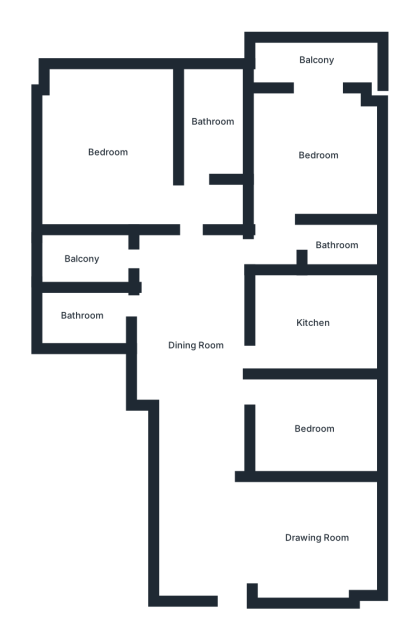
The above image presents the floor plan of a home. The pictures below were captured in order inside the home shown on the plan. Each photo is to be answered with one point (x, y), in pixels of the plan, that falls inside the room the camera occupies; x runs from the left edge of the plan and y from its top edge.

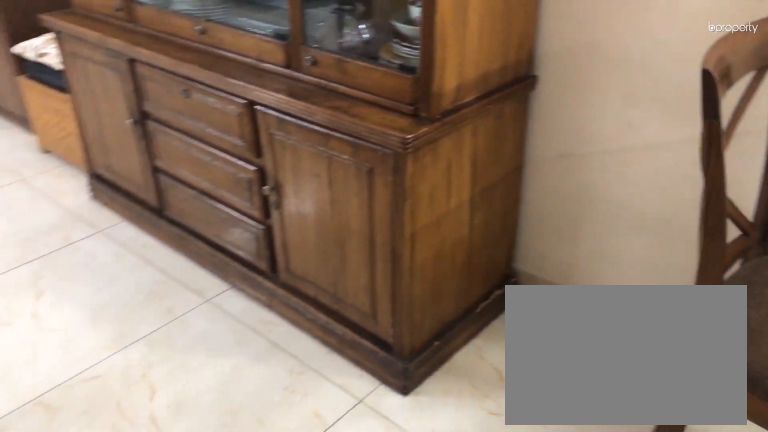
(197, 347)
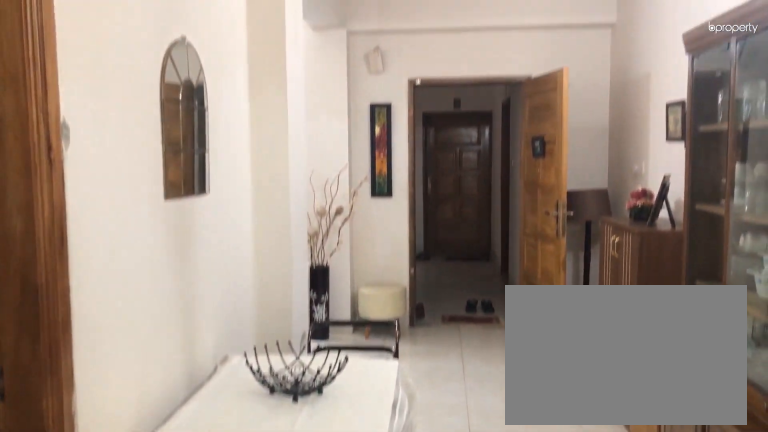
(197, 347)
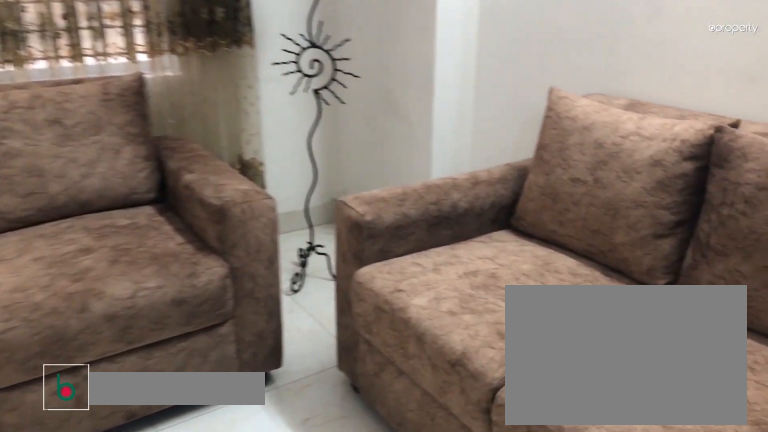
(316, 537)
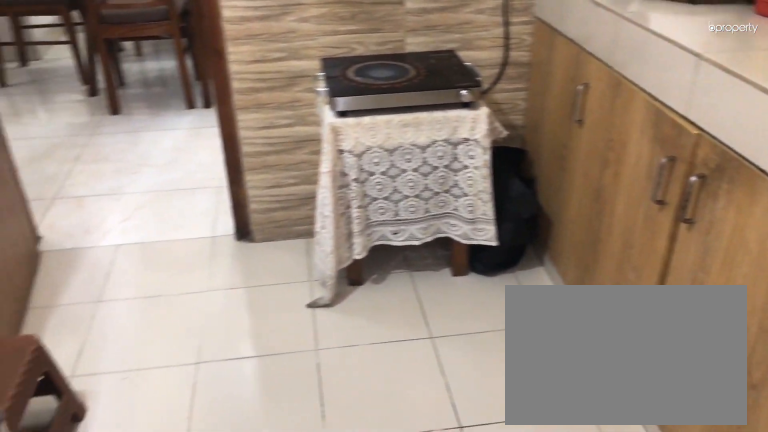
(311, 321)
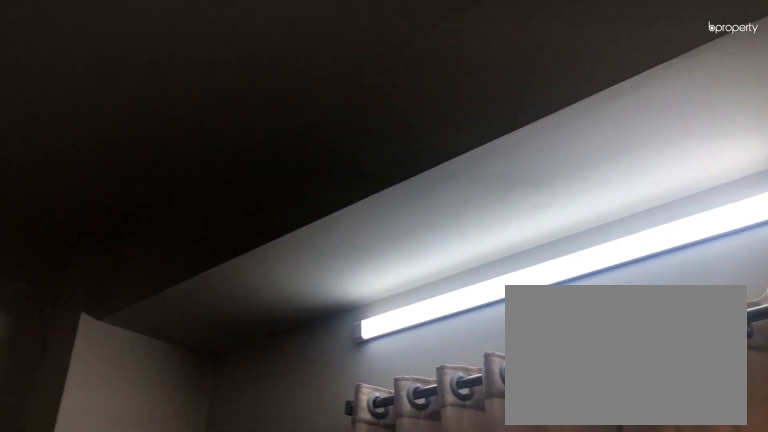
(315, 158)
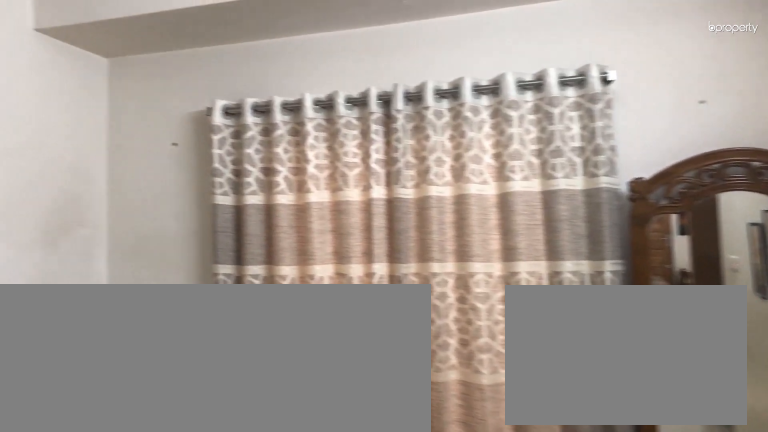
(105, 154)
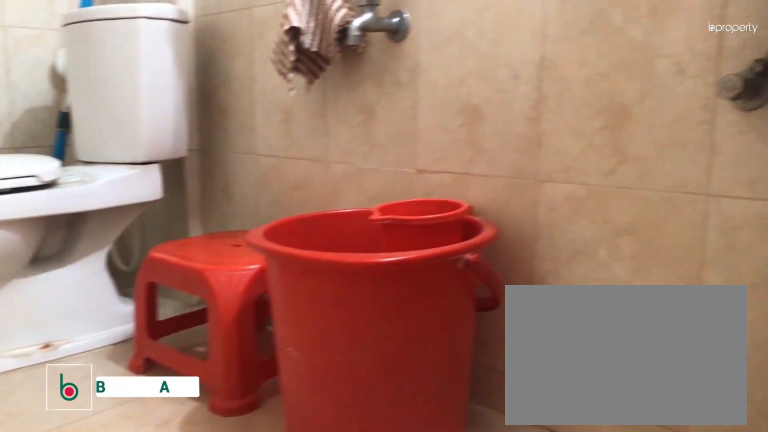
(211, 122)
